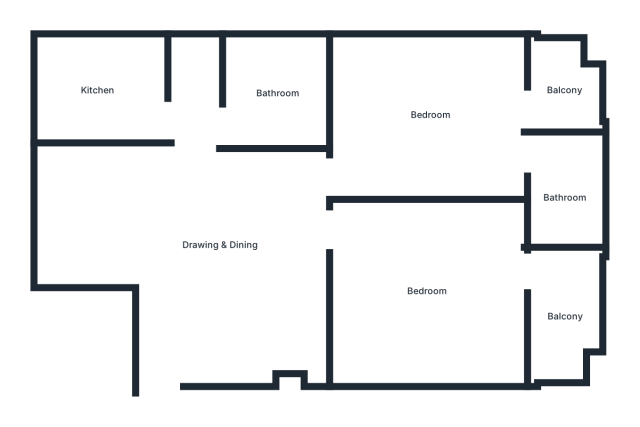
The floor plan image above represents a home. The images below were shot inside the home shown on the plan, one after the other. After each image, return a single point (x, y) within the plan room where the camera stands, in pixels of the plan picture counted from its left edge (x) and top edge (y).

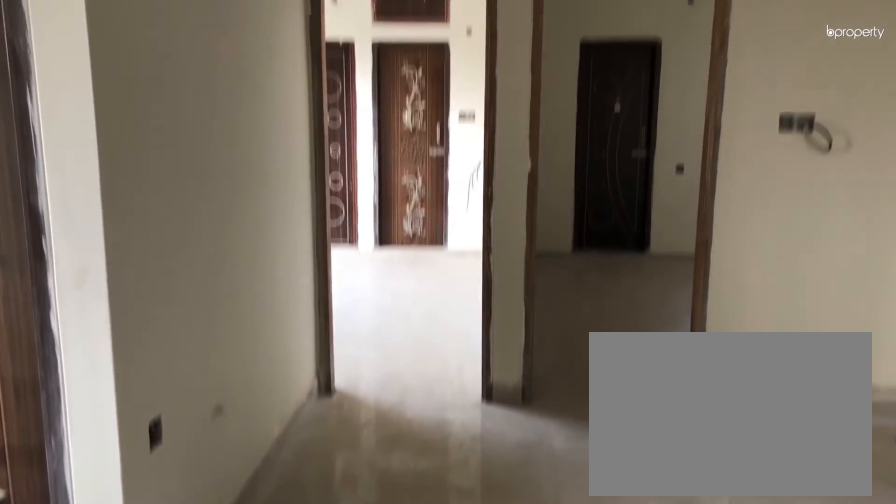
(221, 244)
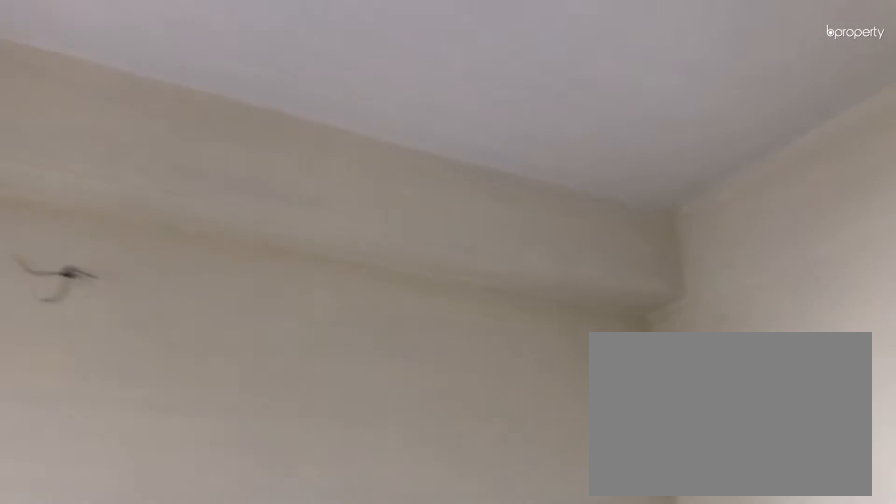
(427, 292)
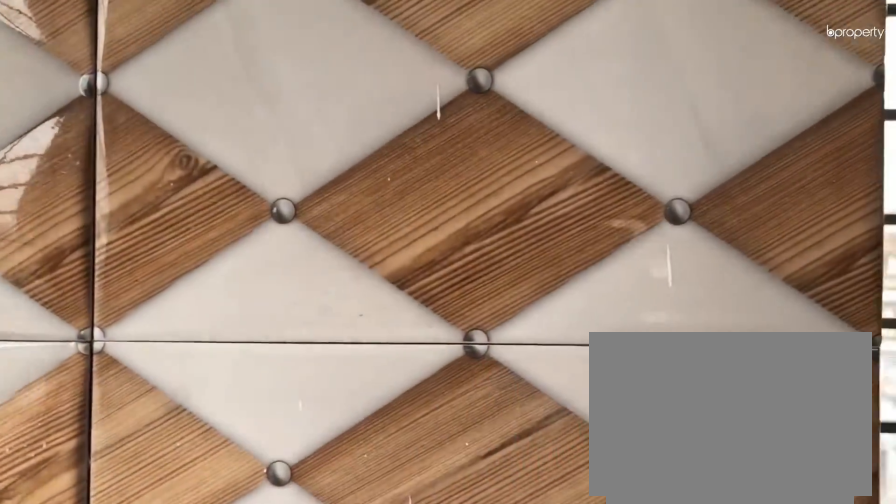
(566, 90)
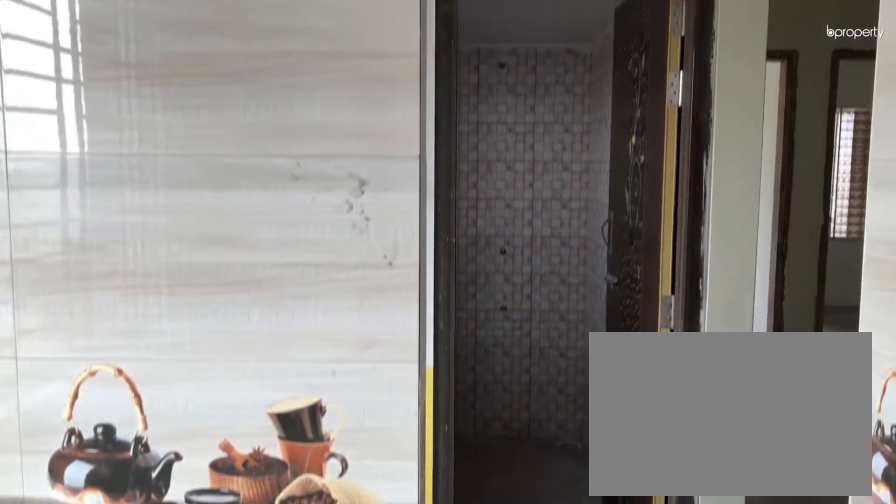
(96, 89)
